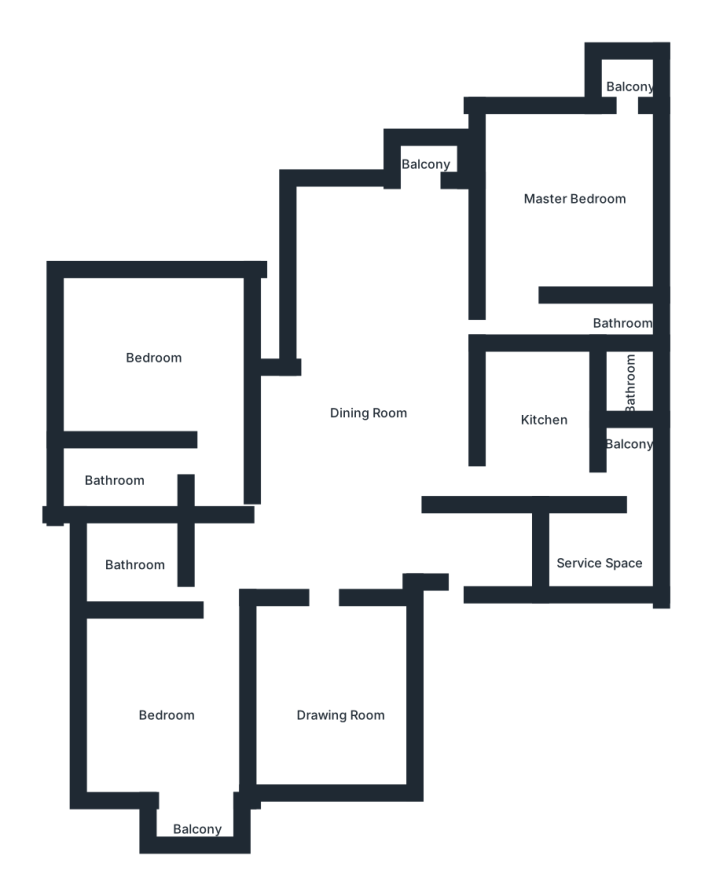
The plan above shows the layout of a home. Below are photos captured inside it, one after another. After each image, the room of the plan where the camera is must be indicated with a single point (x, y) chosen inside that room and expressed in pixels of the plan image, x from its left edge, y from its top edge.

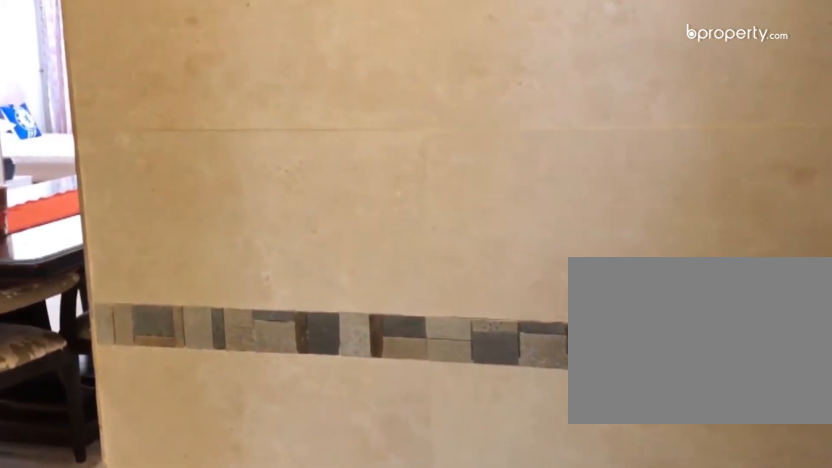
(409, 543)
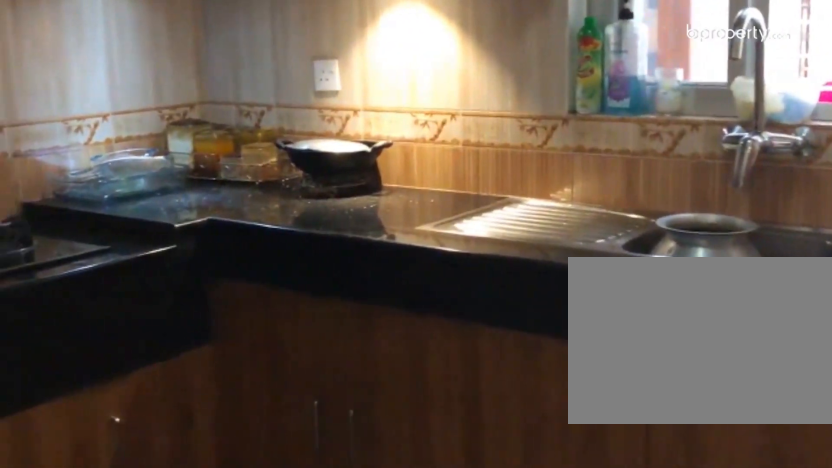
(535, 427)
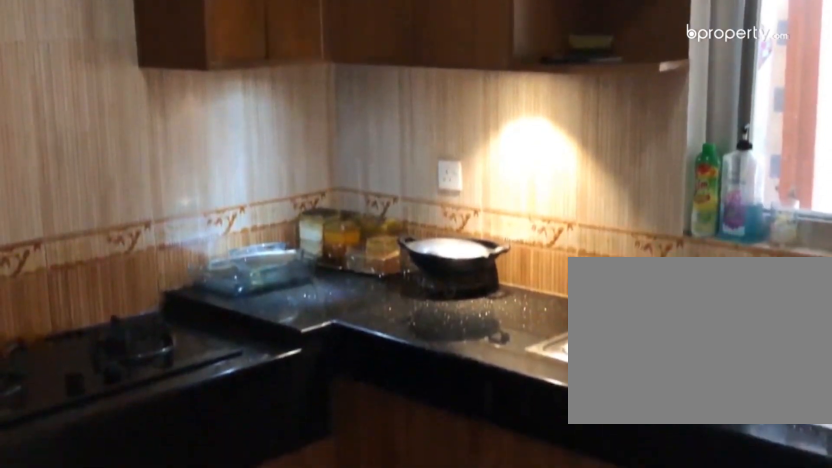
(535, 427)
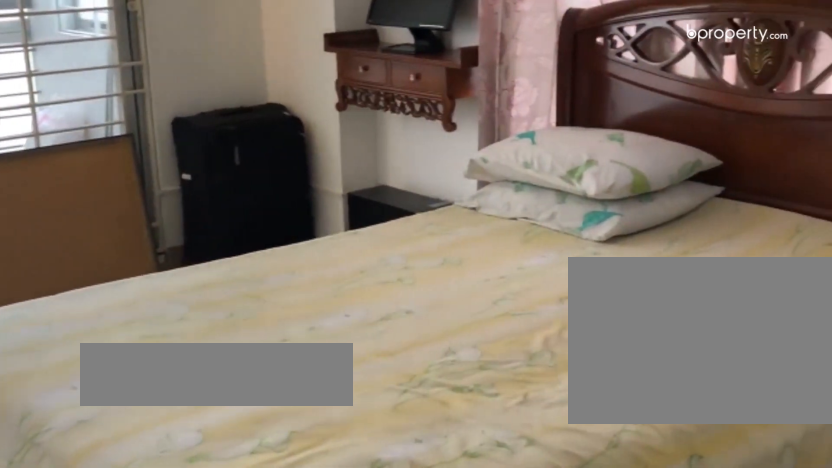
(164, 711)
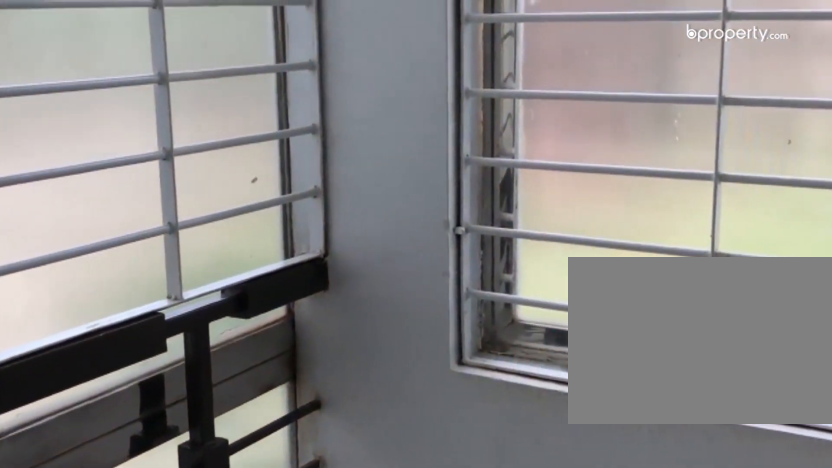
(185, 824)
